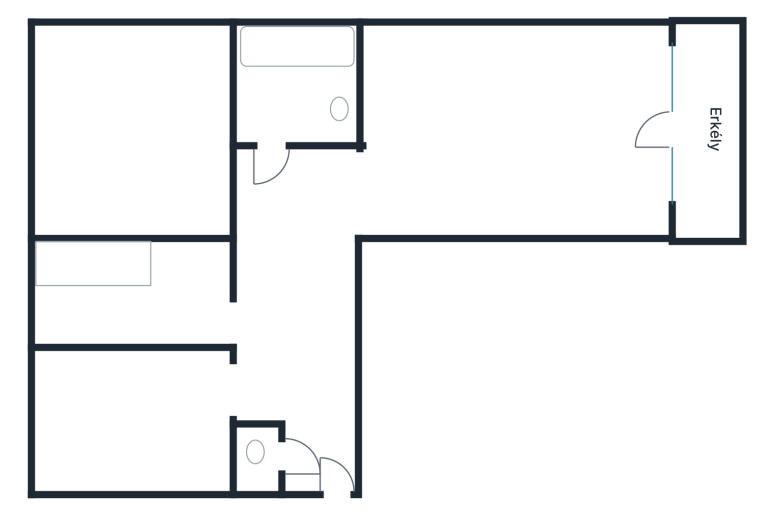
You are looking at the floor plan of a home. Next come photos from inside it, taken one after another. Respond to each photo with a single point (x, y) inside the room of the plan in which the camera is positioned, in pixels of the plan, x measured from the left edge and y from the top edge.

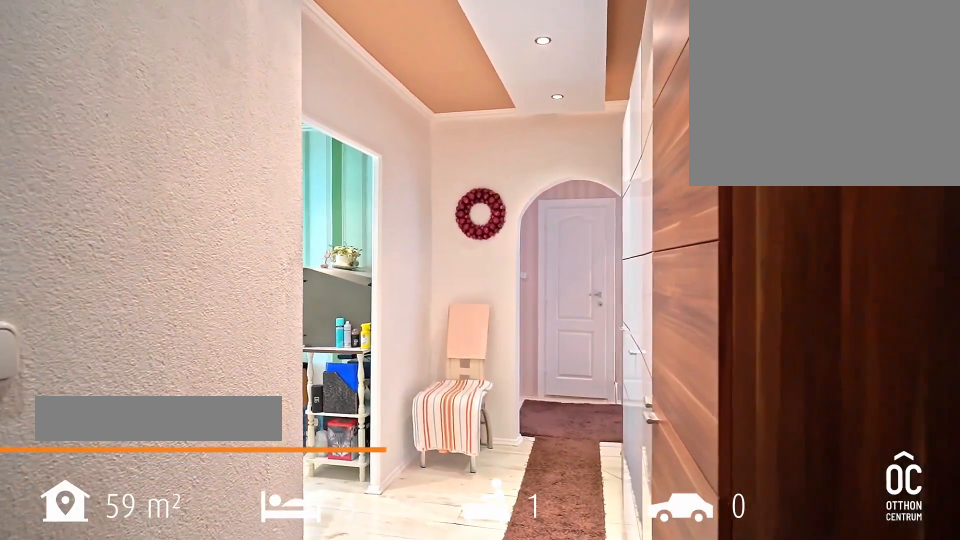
(305, 453)
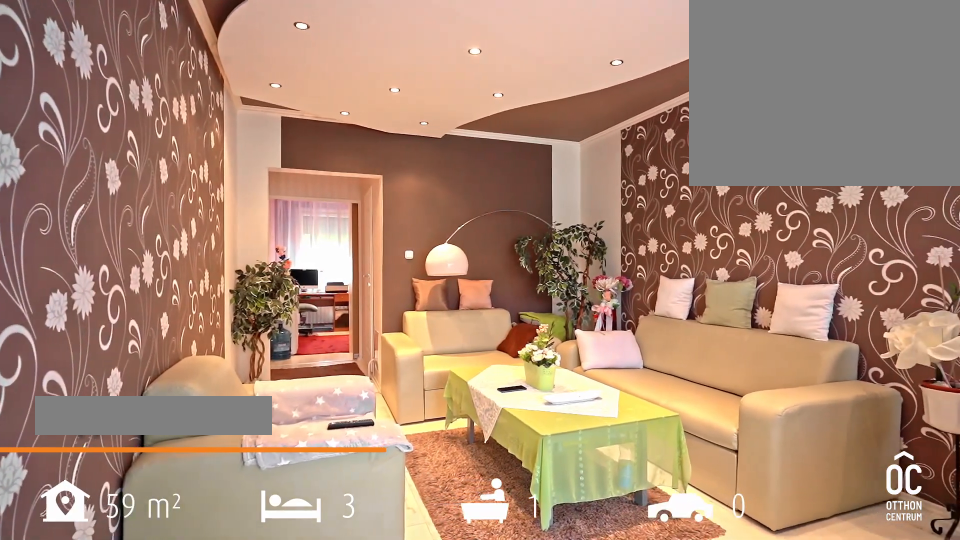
(591, 129)
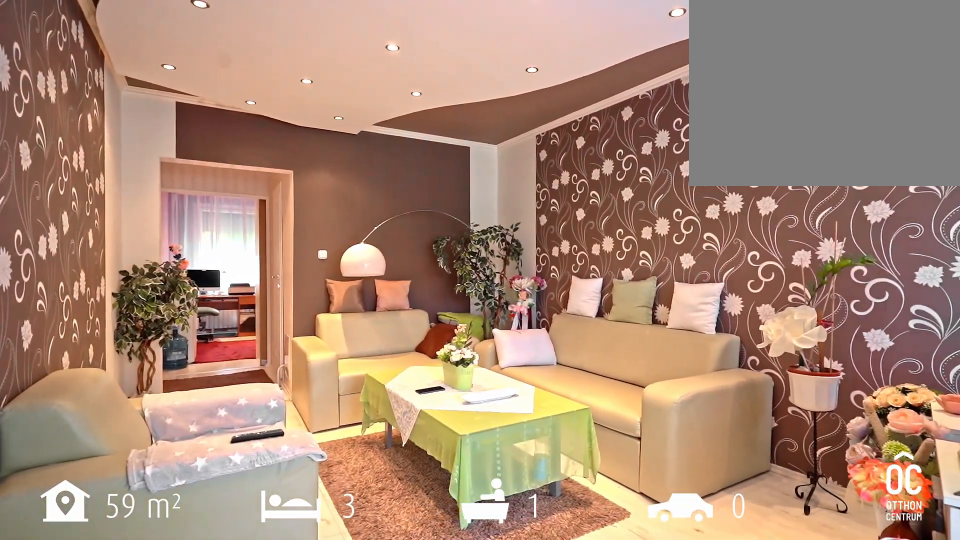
(591, 129)
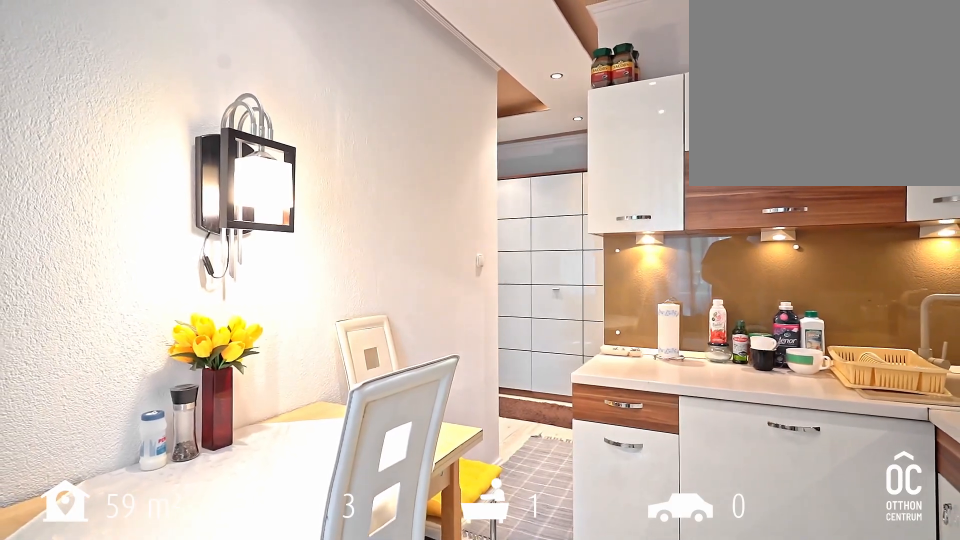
(125, 429)
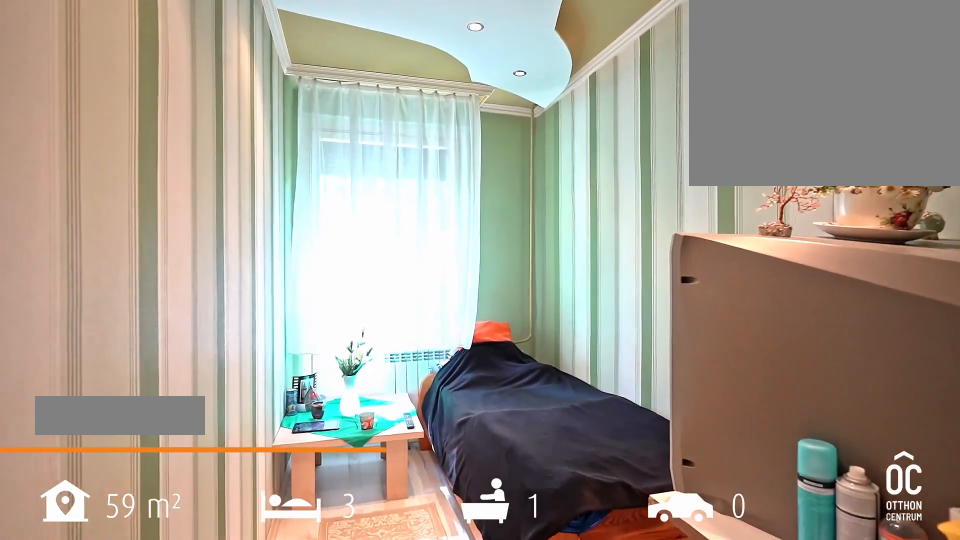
(125, 282)
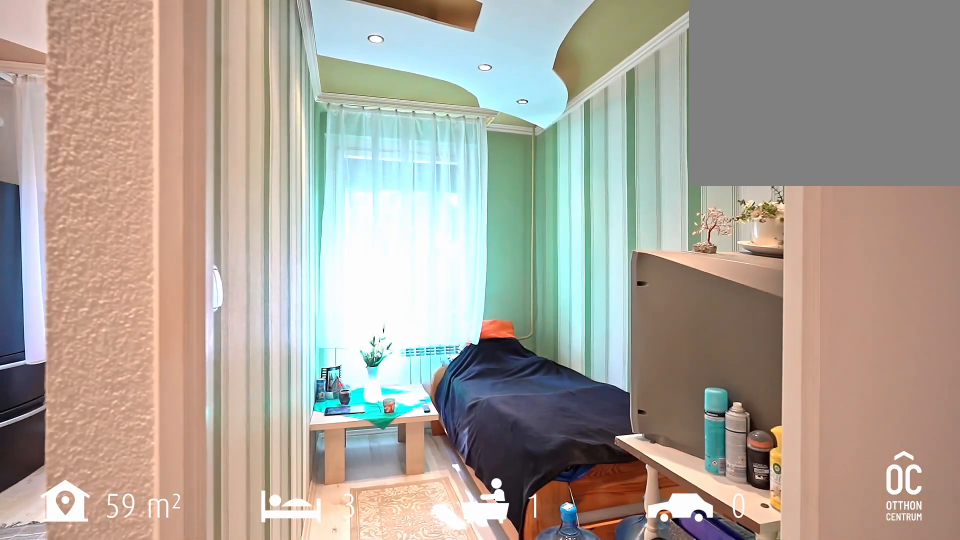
(125, 282)
